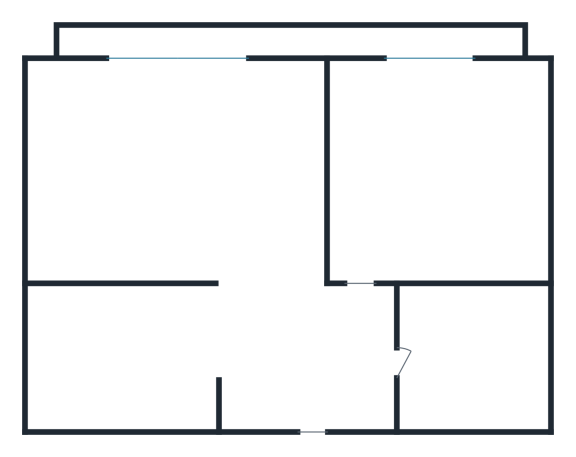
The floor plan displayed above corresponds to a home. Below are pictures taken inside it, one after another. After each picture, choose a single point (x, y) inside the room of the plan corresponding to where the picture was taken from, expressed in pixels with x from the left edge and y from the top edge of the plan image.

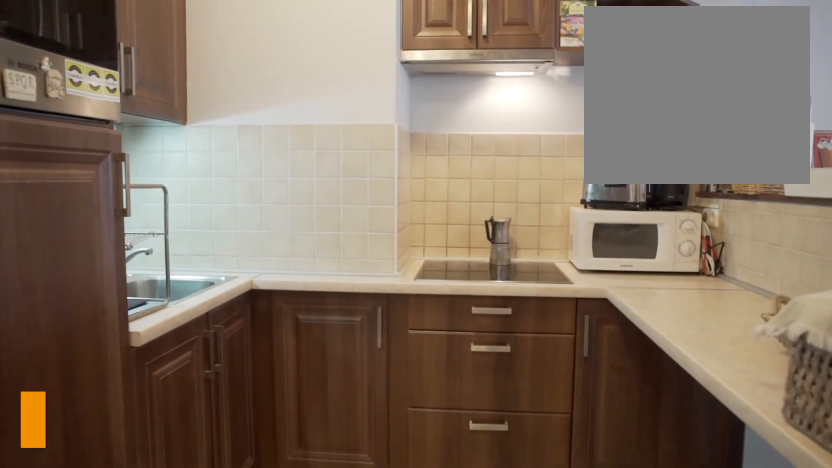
(194, 366)
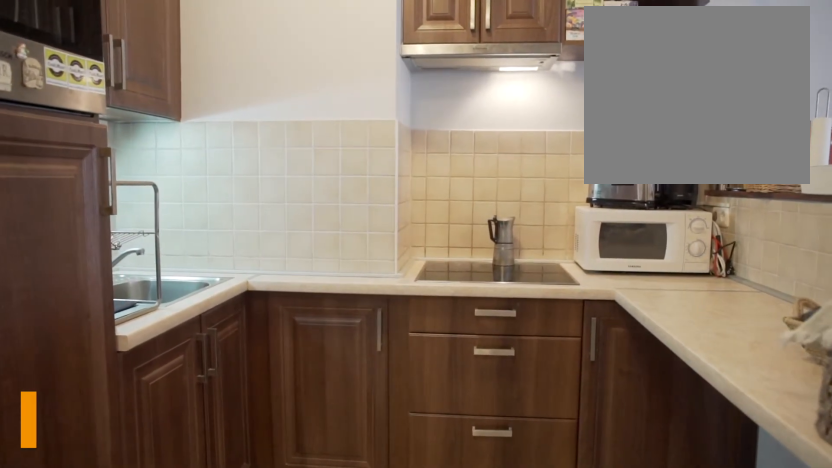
(183, 366)
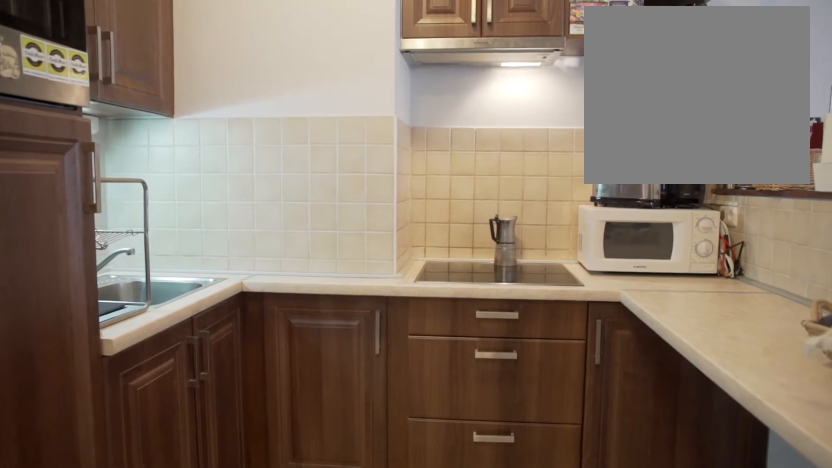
(175, 367)
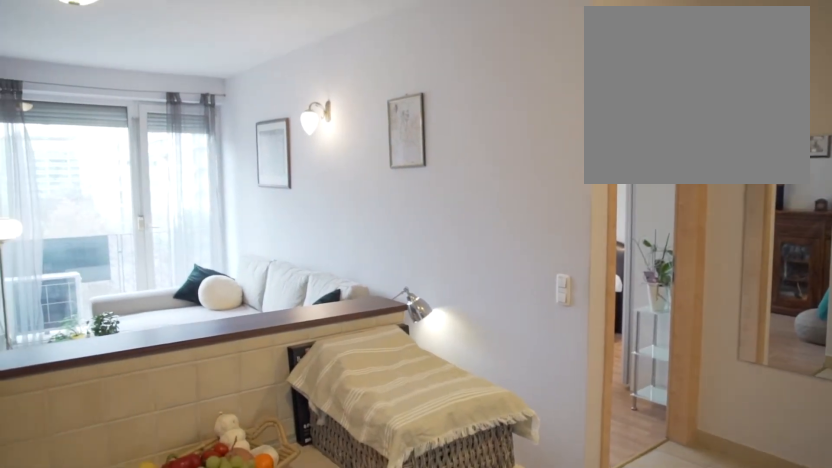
(97, 363)
